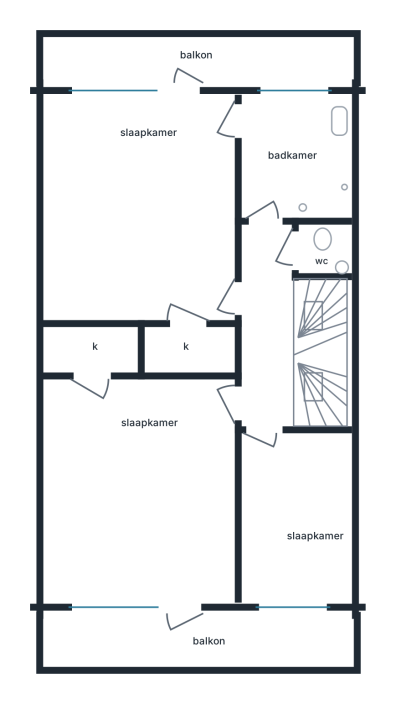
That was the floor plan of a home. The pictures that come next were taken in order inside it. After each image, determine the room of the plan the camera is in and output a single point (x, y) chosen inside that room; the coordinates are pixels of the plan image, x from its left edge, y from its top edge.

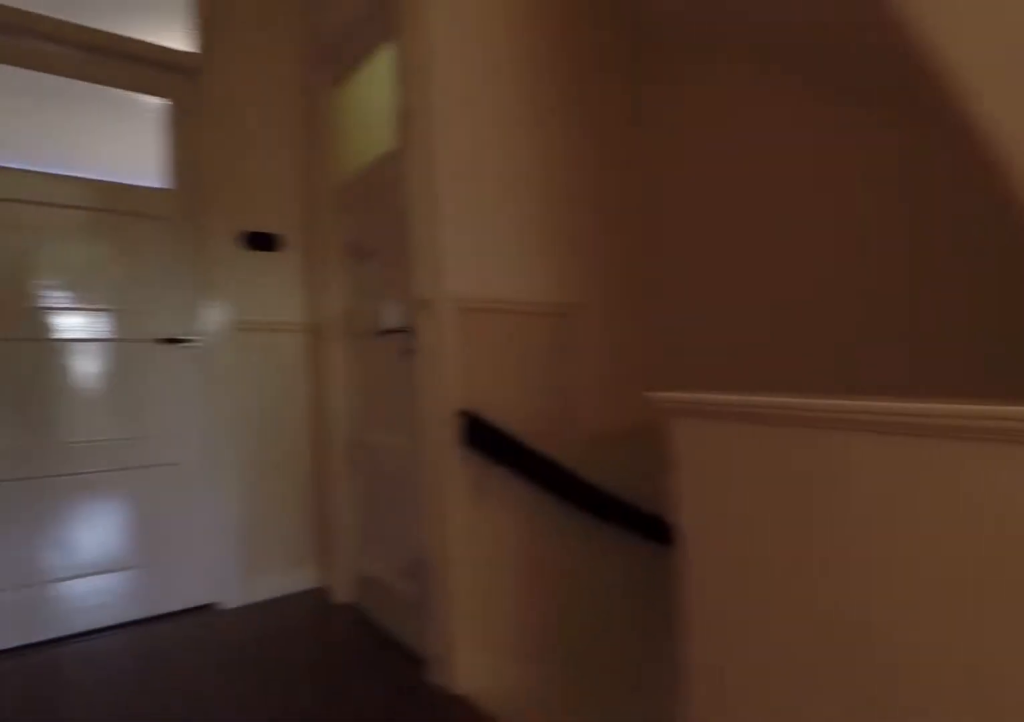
(268, 326)
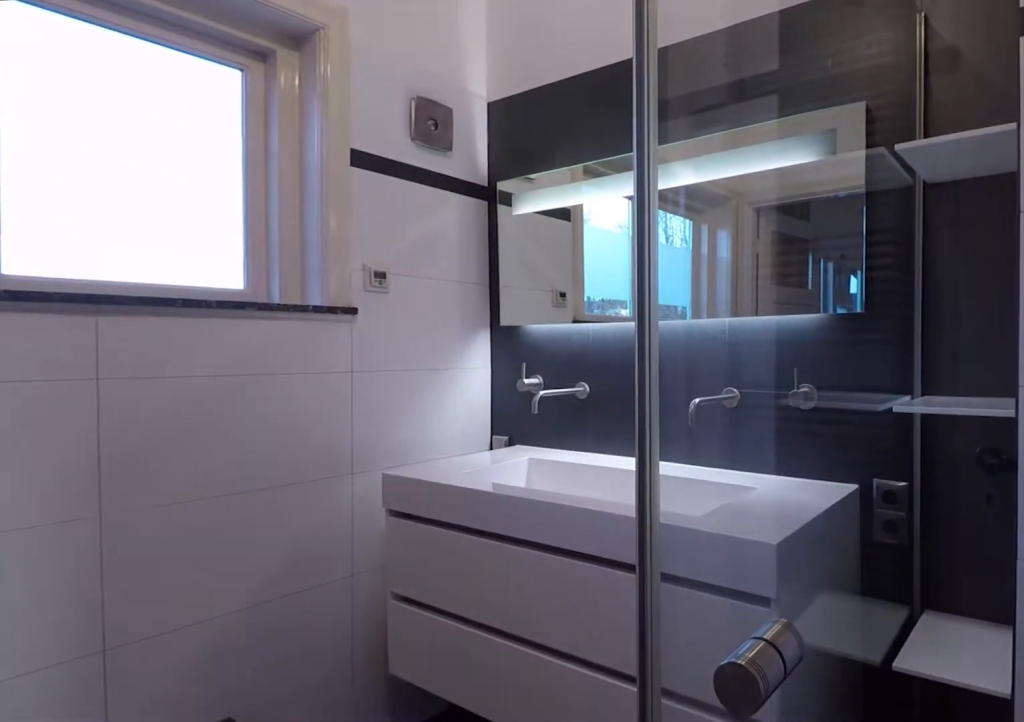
(294, 158)
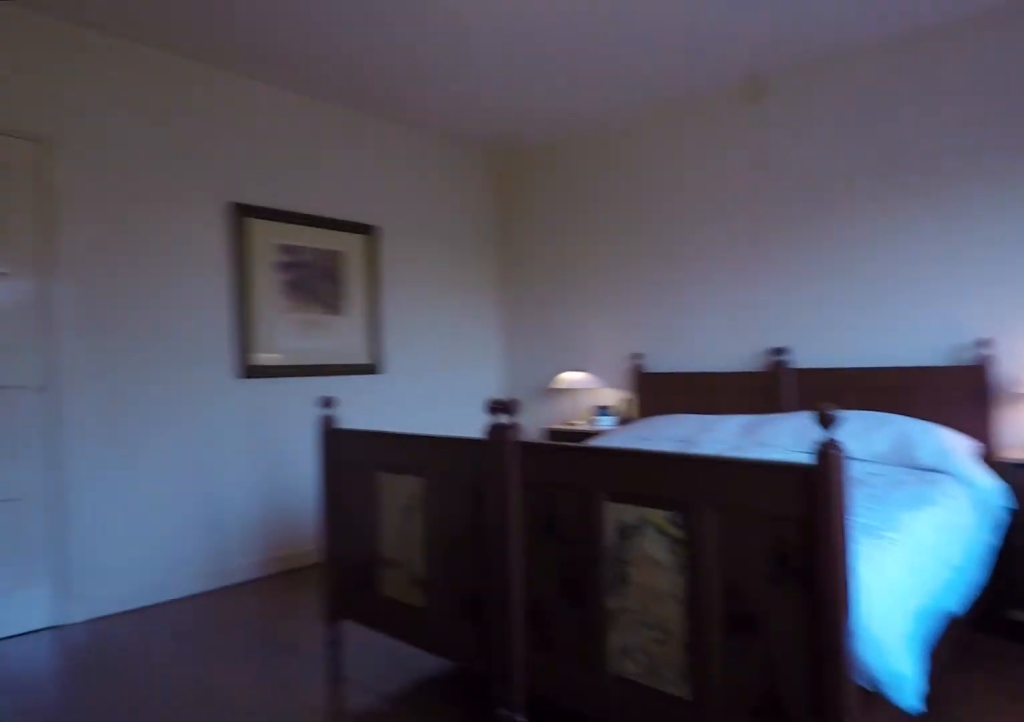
(141, 205)
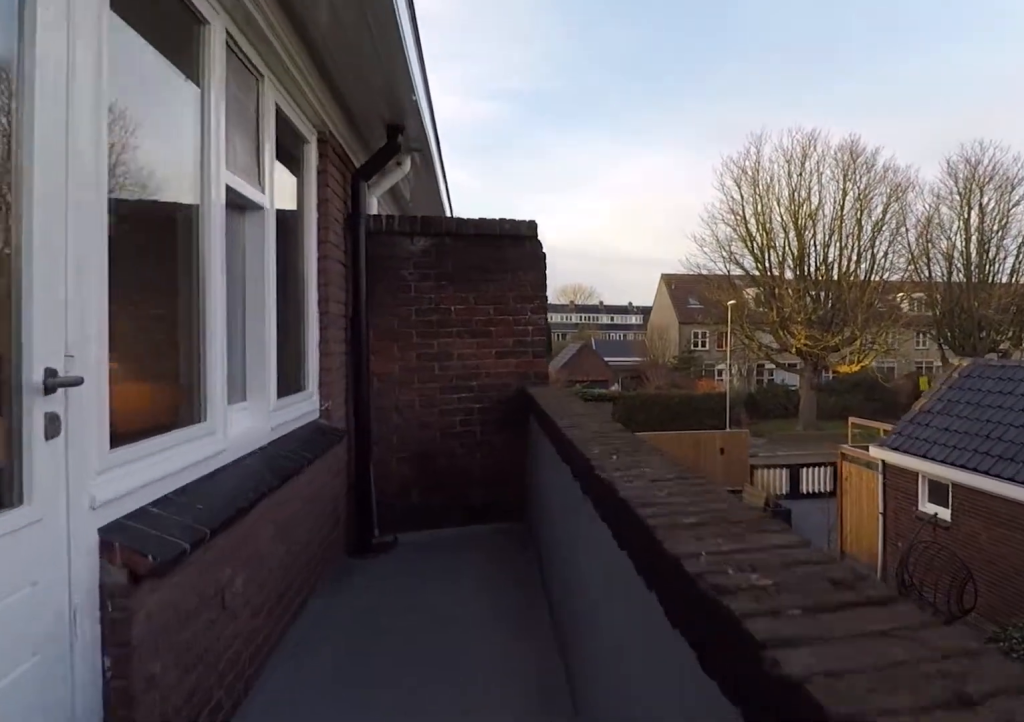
(194, 61)
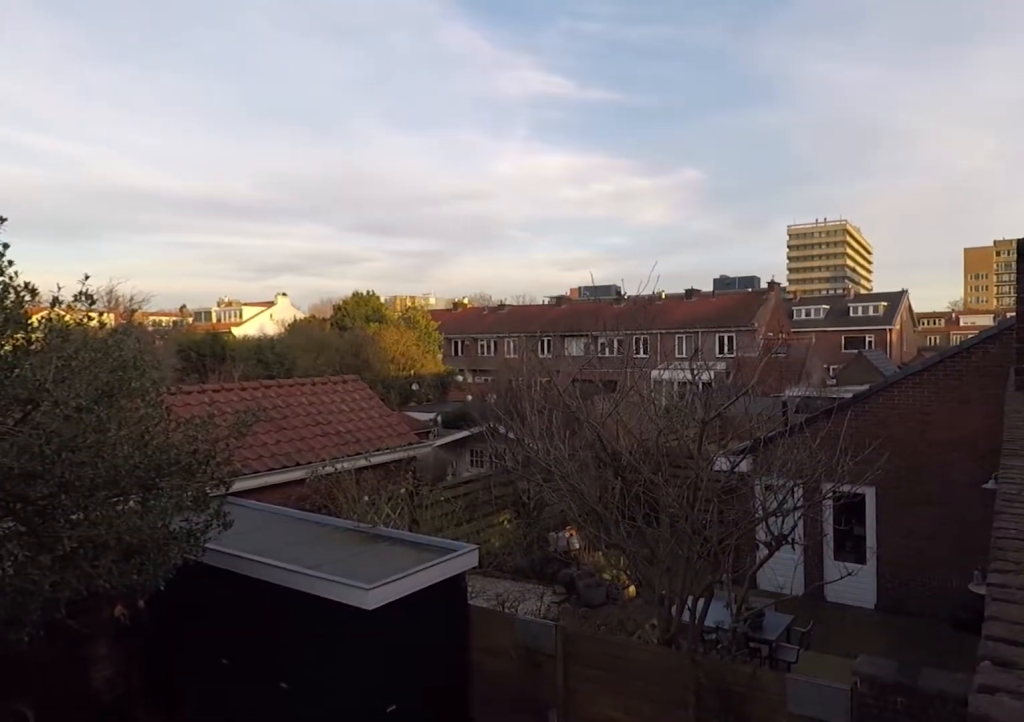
(194, 61)
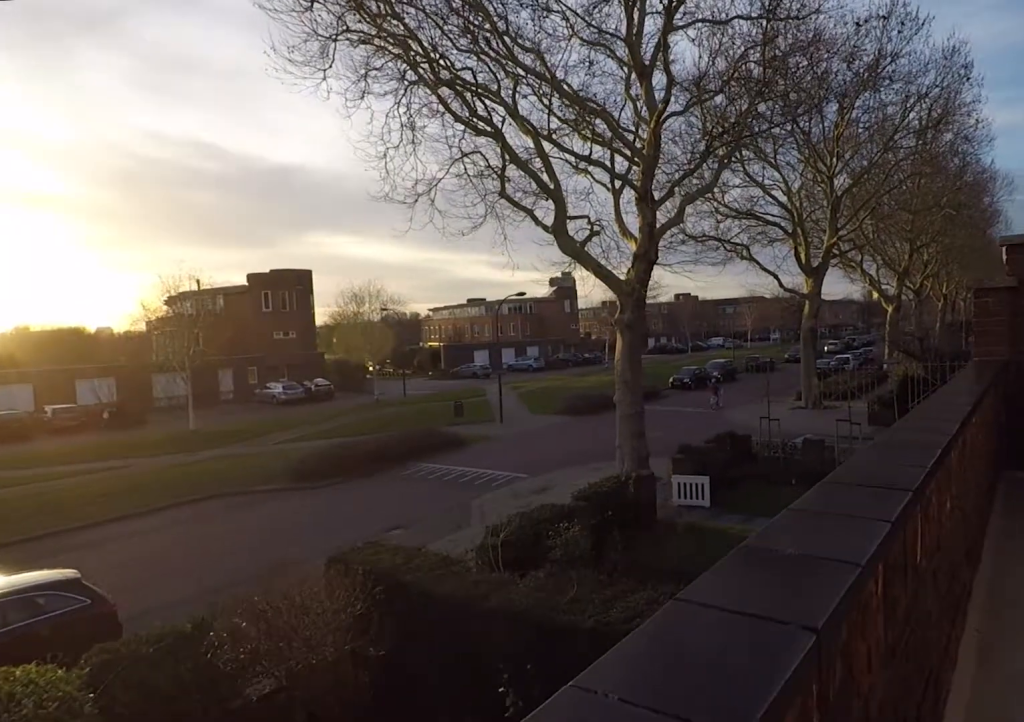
(195, 641)
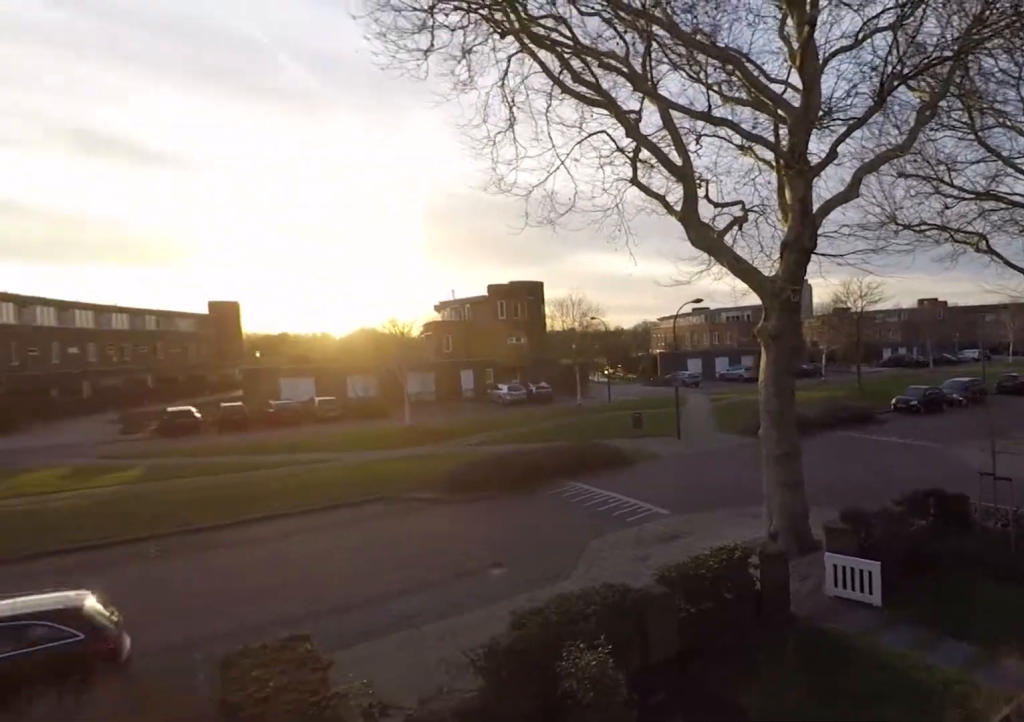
(195, 641)
